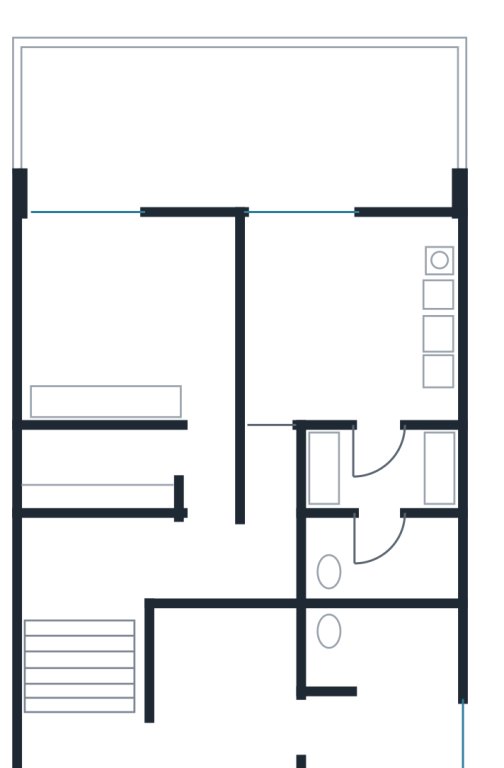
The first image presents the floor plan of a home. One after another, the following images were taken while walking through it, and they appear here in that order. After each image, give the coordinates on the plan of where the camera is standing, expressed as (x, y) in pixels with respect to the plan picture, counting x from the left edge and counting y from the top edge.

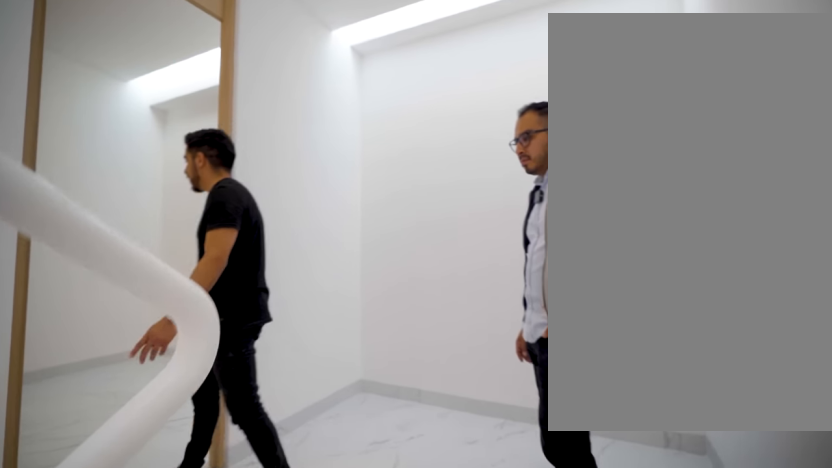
(50, 626)
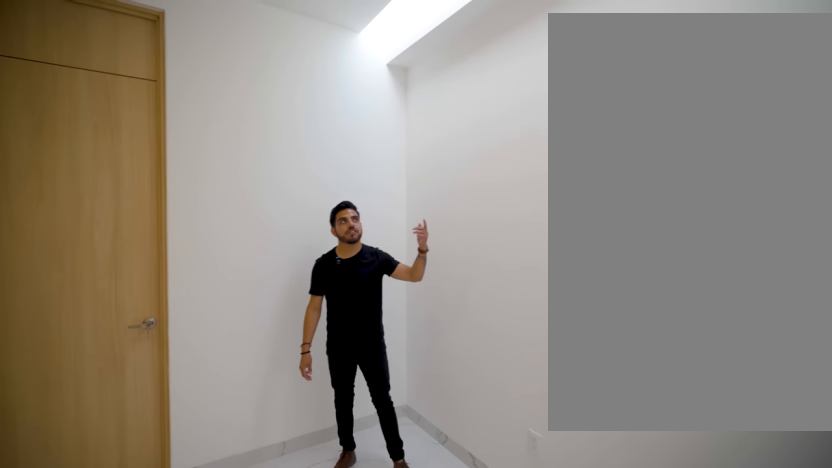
(214, 747)
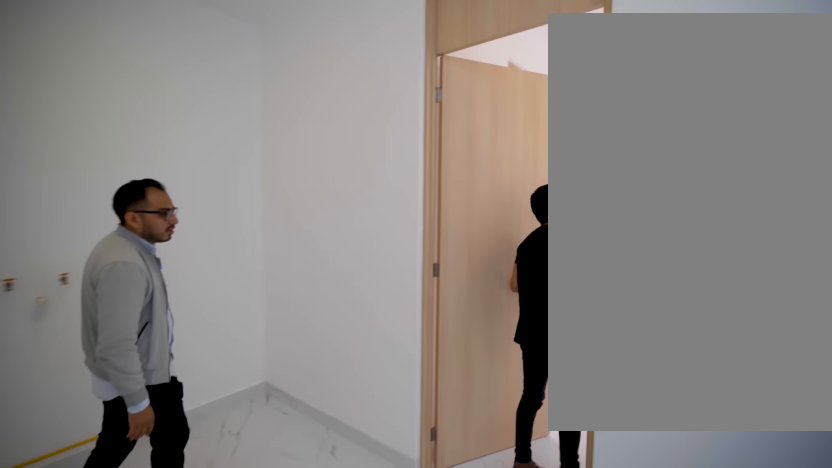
(229, 723)
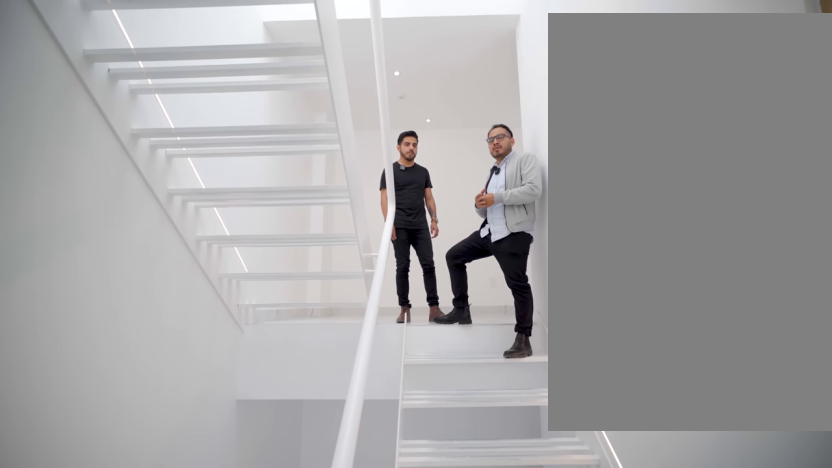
(128, 744)
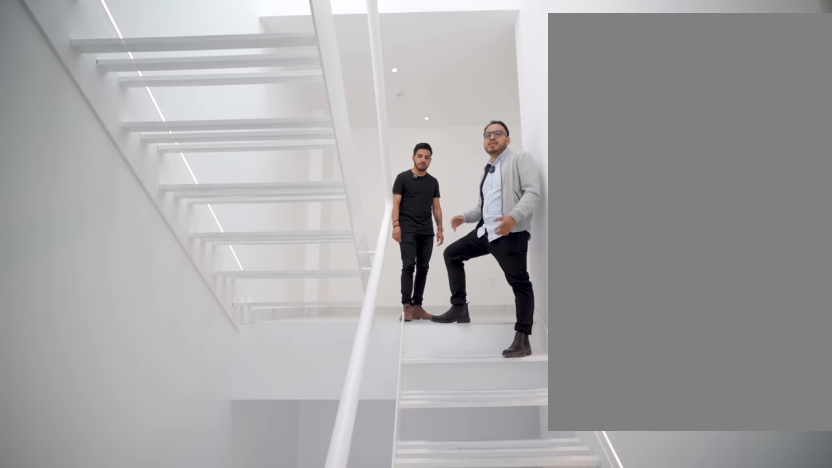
(128, 744)
